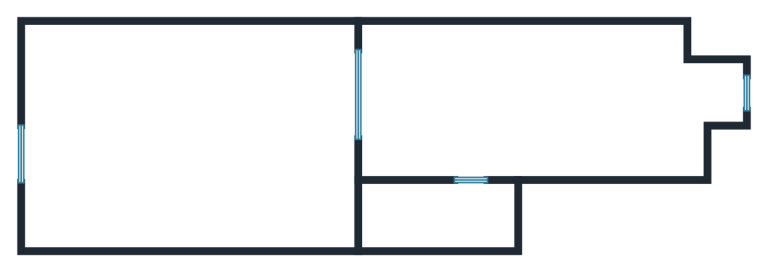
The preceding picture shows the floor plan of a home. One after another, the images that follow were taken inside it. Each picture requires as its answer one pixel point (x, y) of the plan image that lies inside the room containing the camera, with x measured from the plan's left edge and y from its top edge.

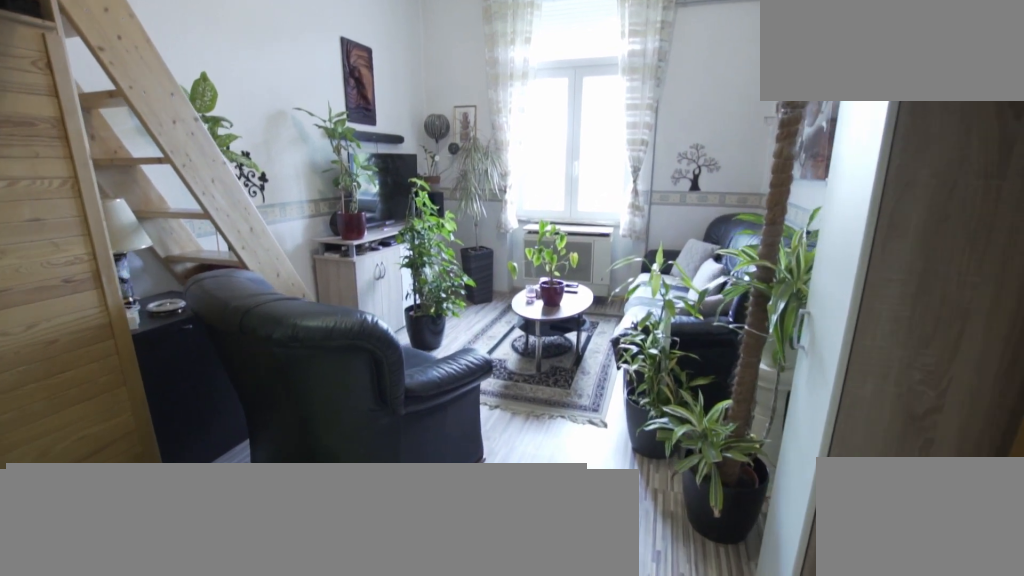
(179, 133)
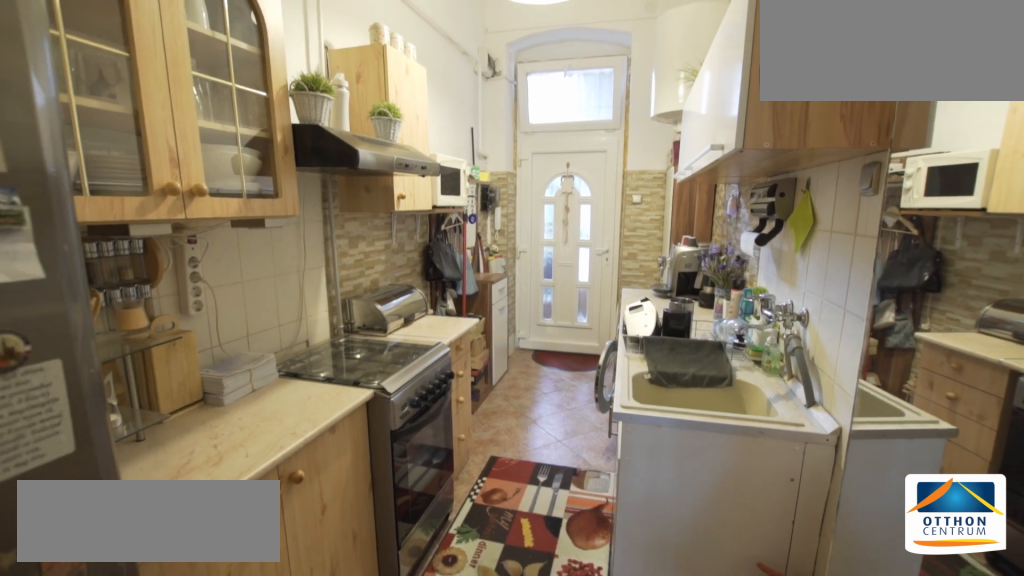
(507, 88)
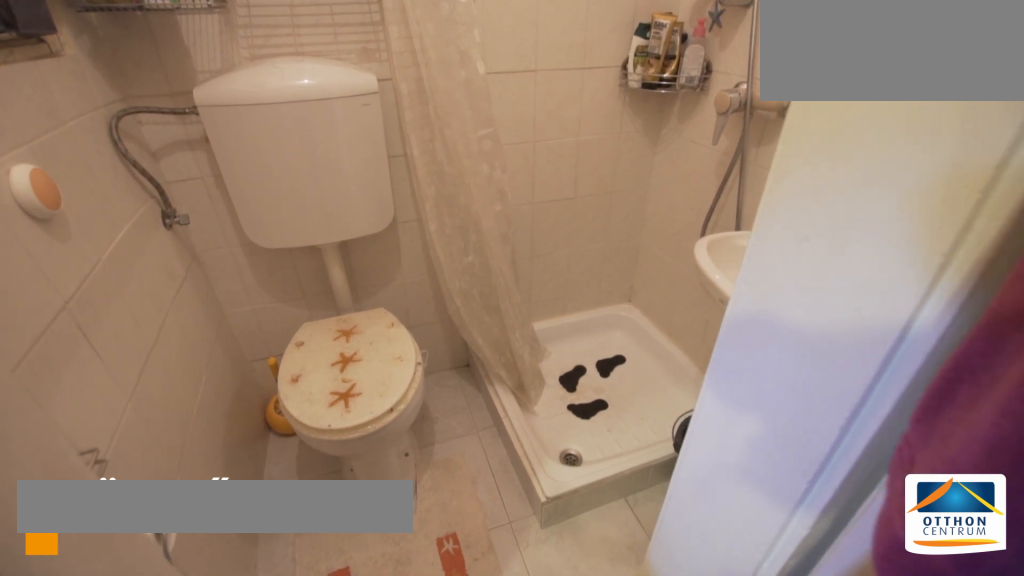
(421, 221)
